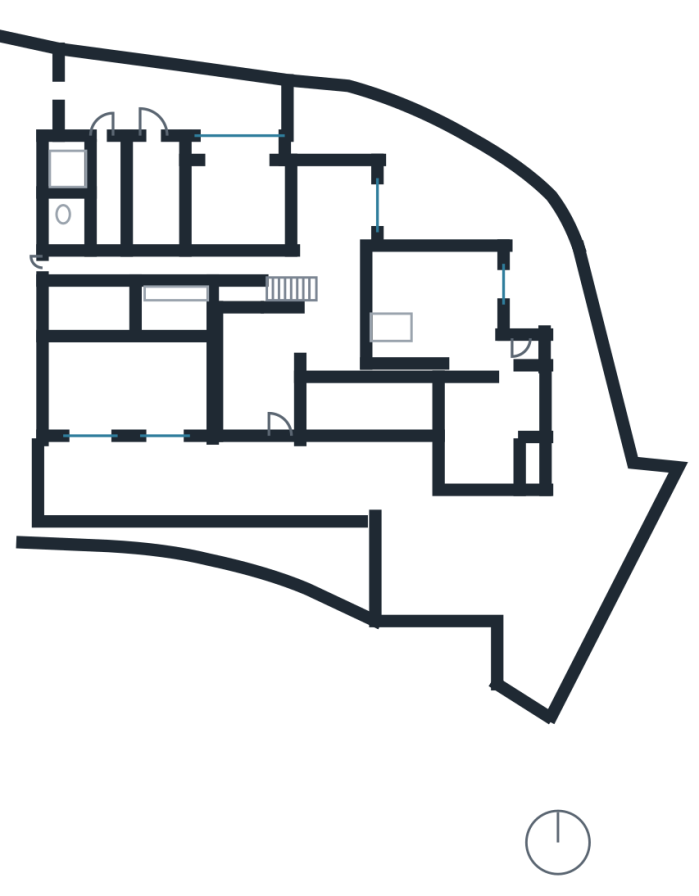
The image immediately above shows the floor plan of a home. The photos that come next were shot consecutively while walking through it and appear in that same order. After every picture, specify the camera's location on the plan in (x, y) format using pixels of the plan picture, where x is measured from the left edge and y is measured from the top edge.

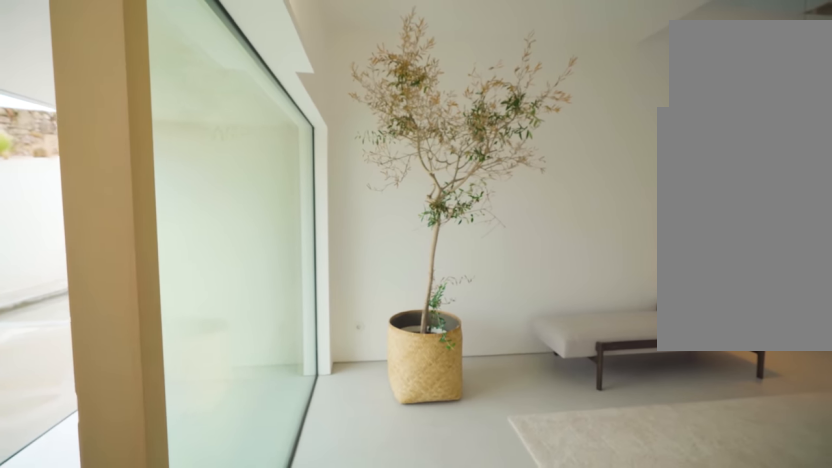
(280, 417)
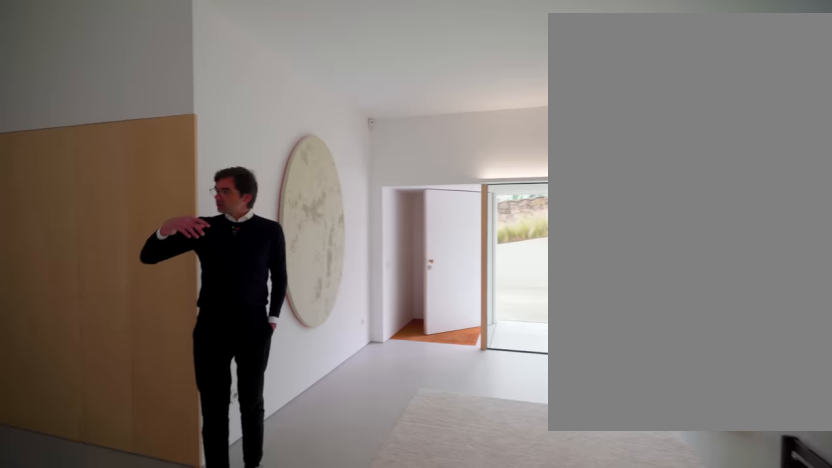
(243, 330)
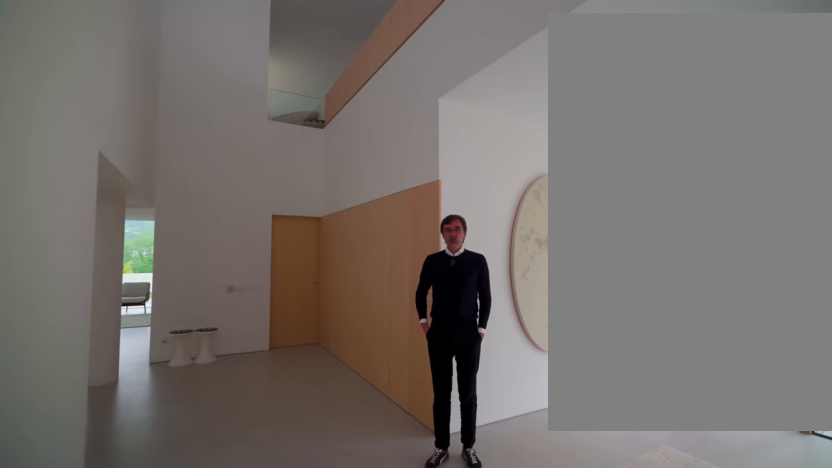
(243, 330)
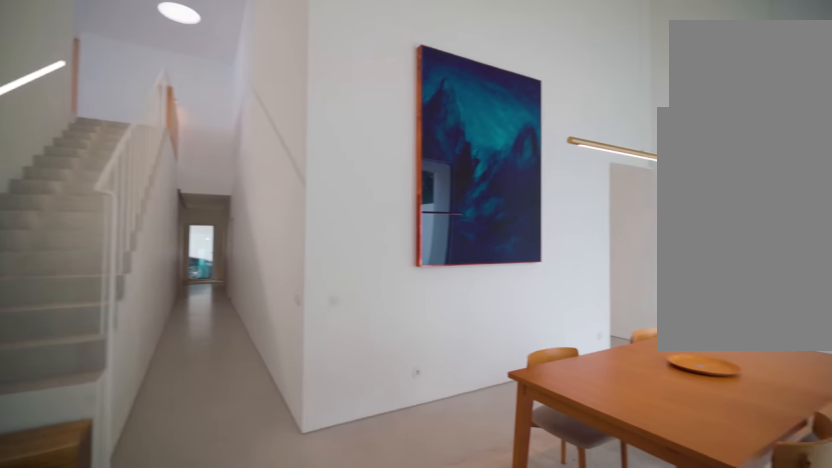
(358, 276)
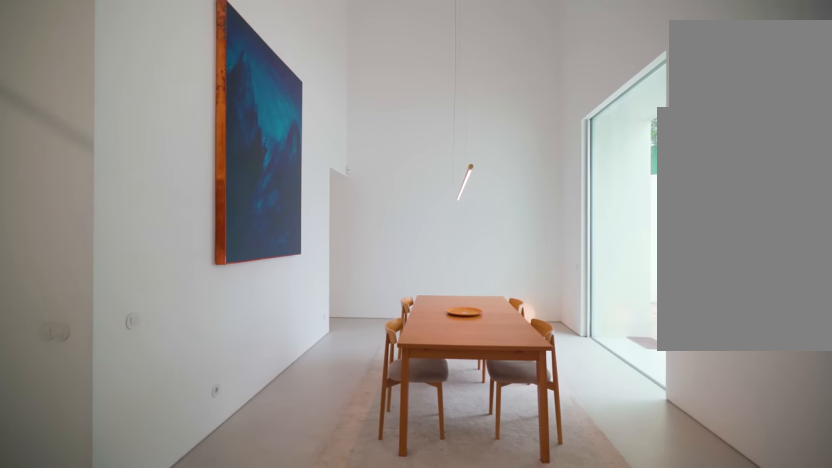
(348, 286)
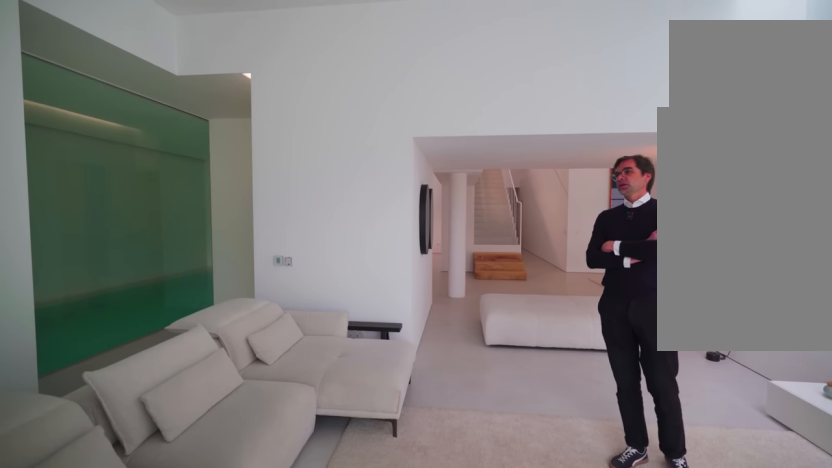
(475, 300)
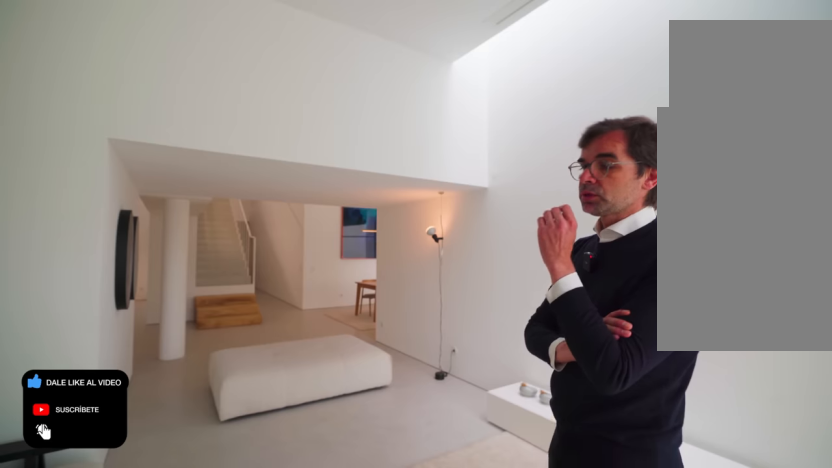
(481, 324)
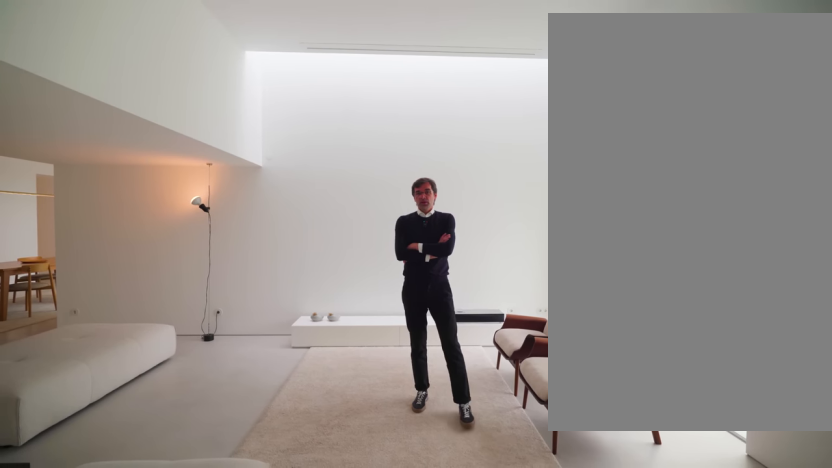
(461, 318)
